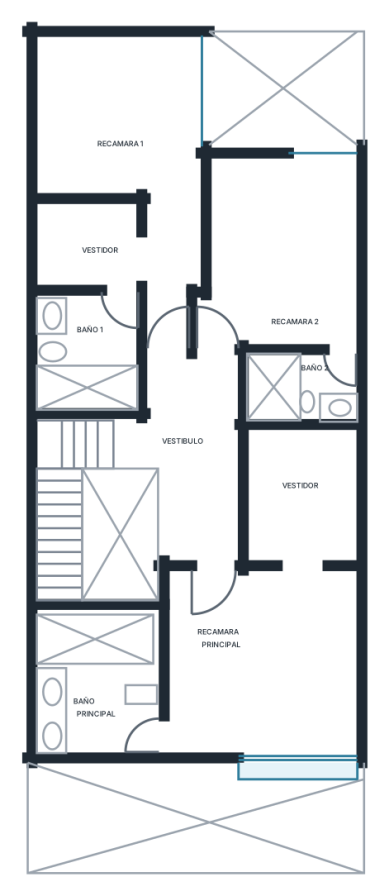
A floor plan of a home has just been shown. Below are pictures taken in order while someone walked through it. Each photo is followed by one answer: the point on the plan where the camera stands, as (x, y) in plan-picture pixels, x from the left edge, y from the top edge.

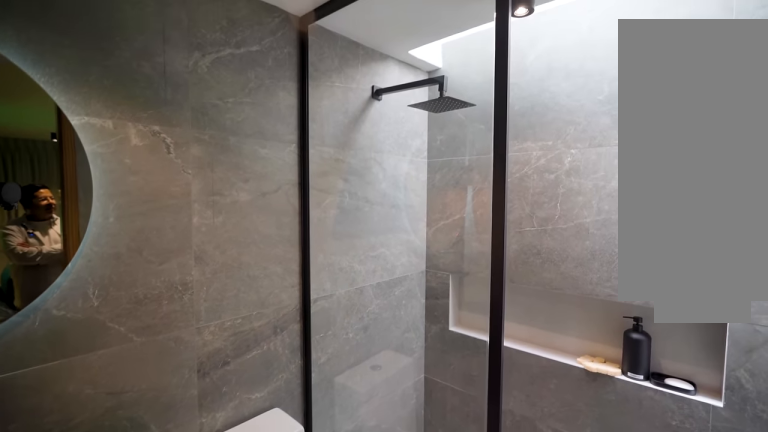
(340, 365)
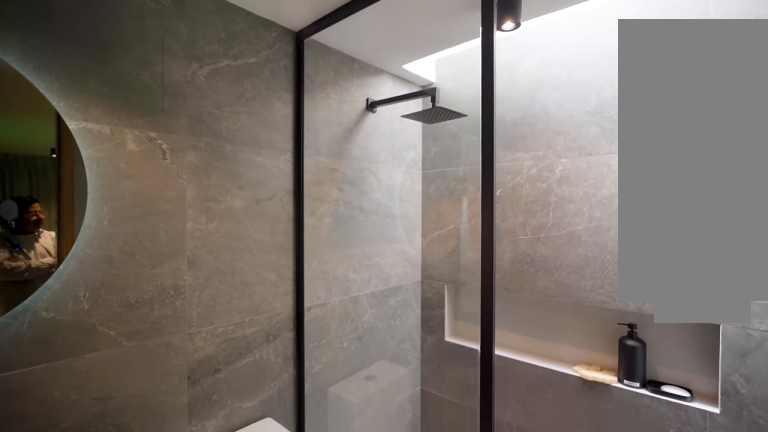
(339, 365)
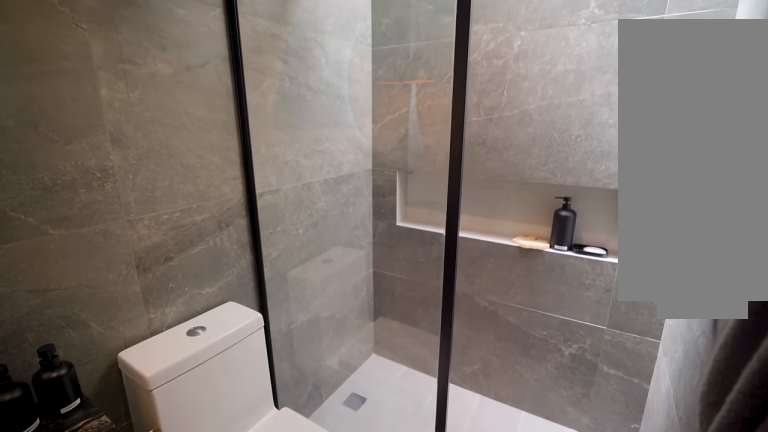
(338, 368)
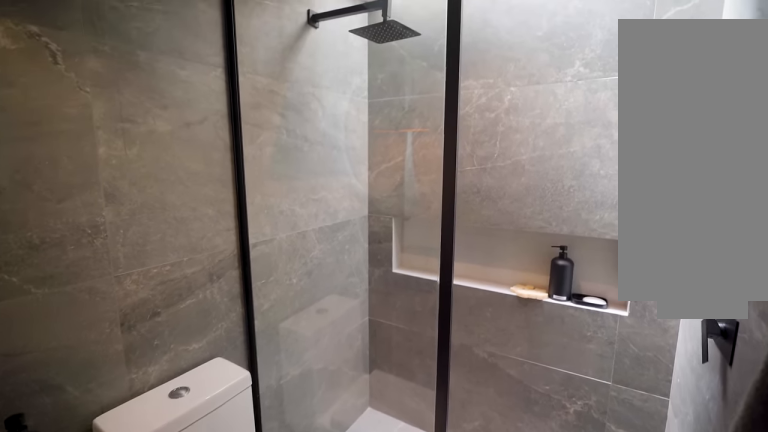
(338, 368)
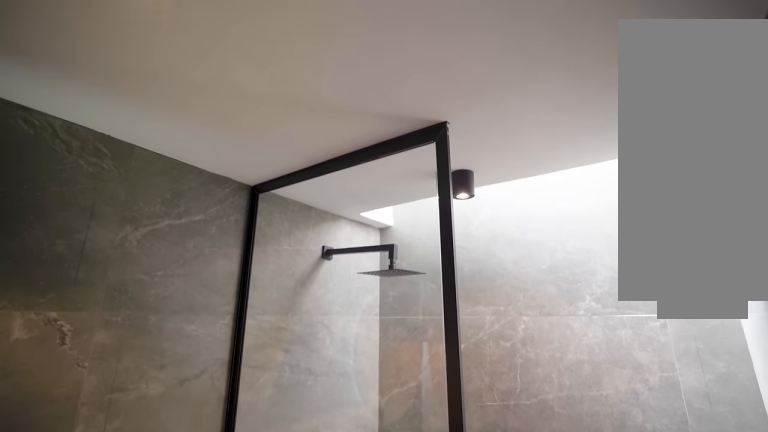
(328, 383)
